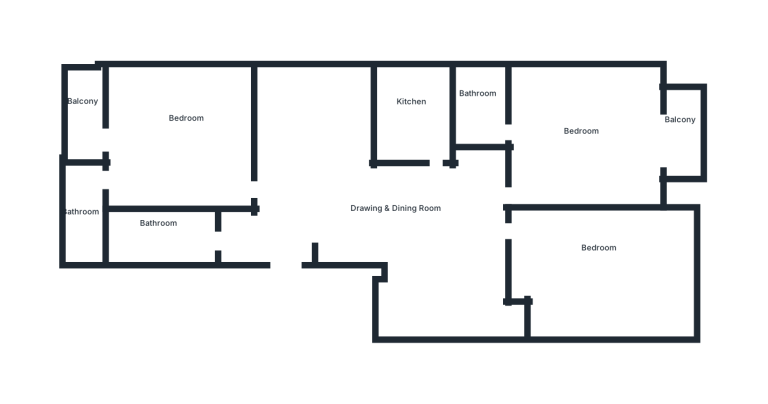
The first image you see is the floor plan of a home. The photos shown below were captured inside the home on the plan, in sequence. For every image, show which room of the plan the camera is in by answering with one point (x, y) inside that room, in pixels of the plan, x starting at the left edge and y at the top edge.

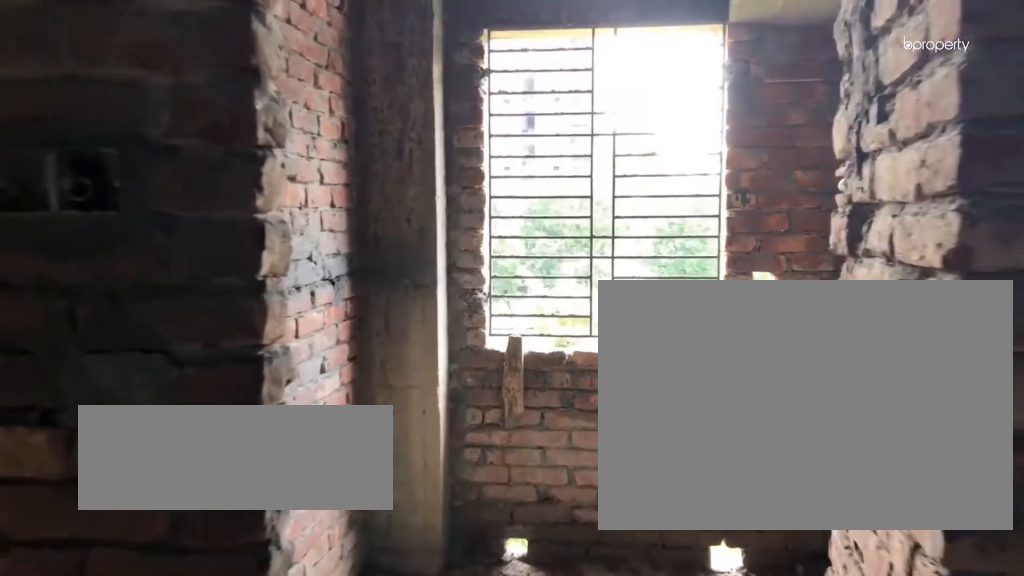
(417, 109)
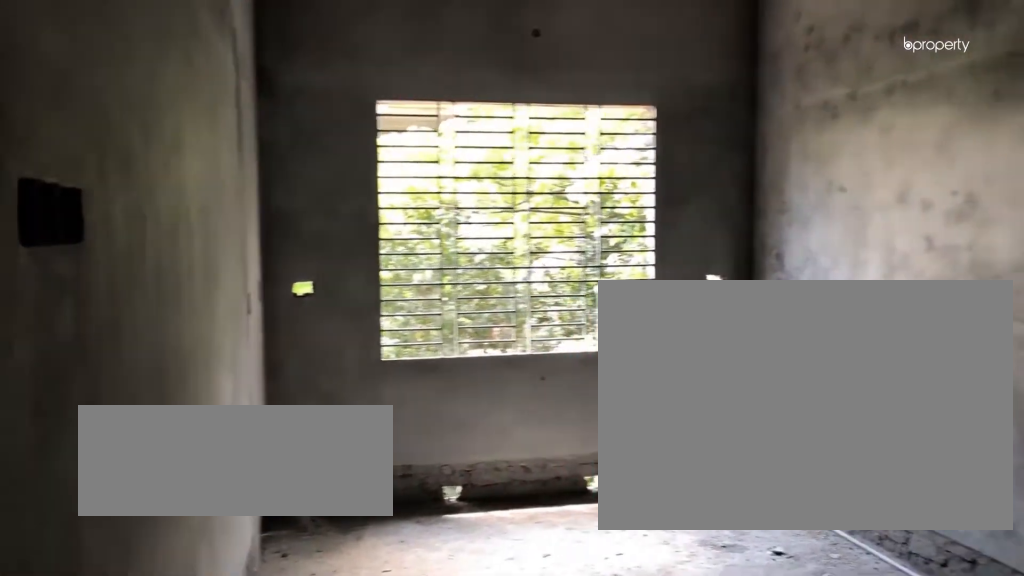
(592, 249)
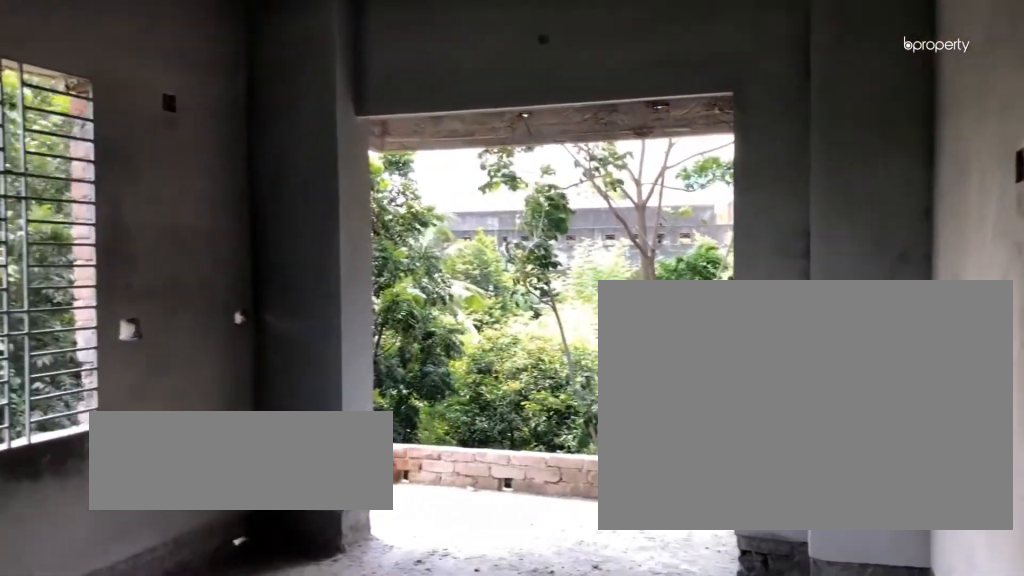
(579, 133)
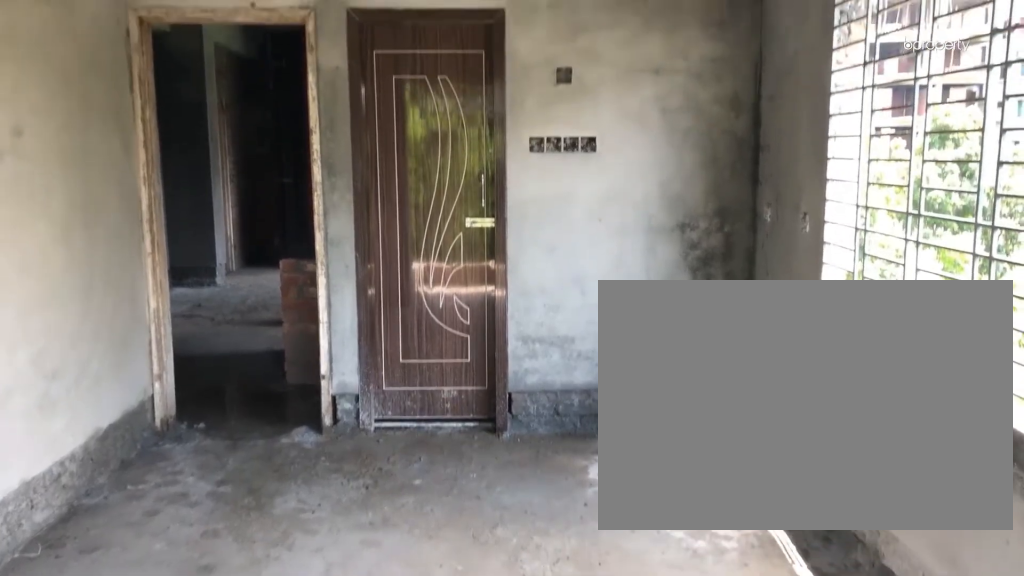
(579, 133)
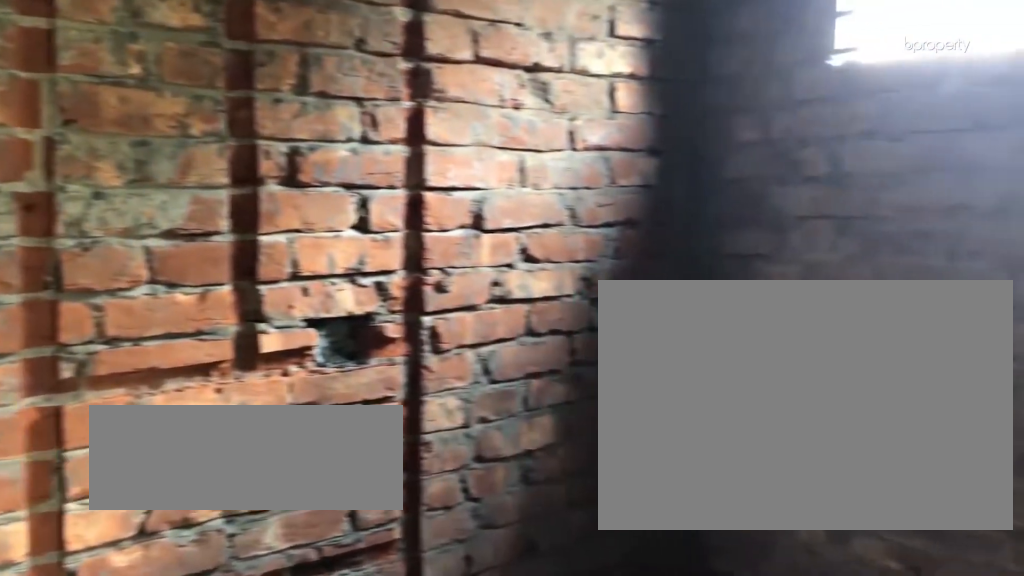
(478, 103)
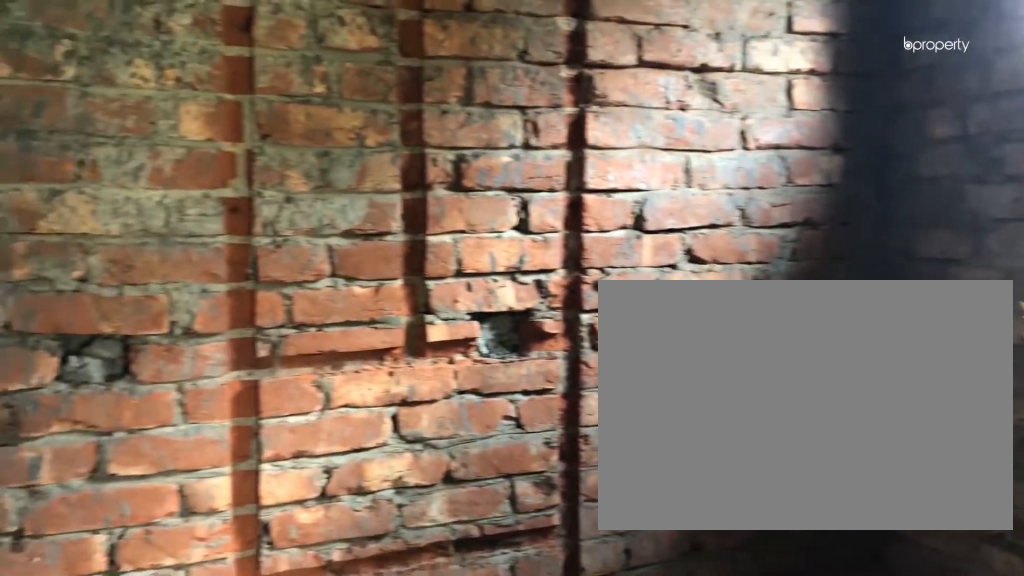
(478, 103)
